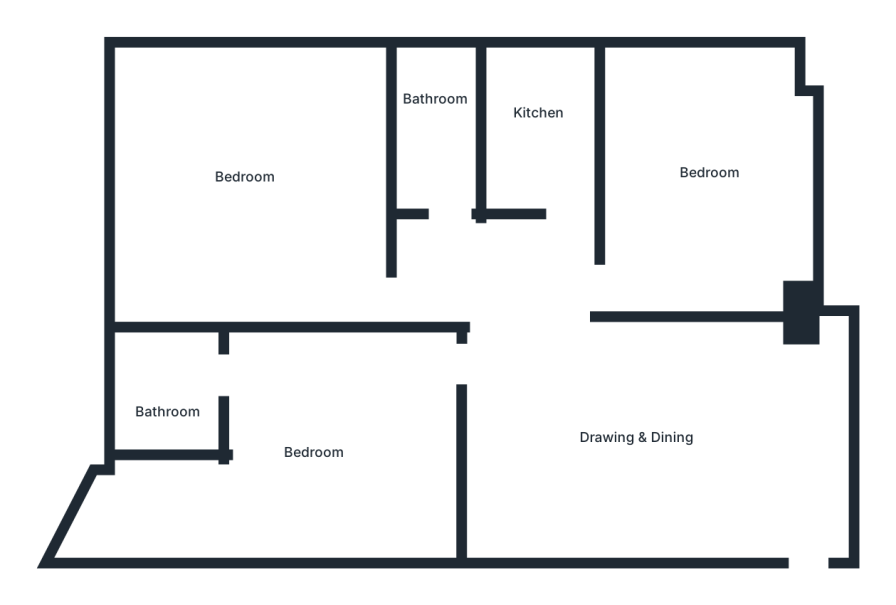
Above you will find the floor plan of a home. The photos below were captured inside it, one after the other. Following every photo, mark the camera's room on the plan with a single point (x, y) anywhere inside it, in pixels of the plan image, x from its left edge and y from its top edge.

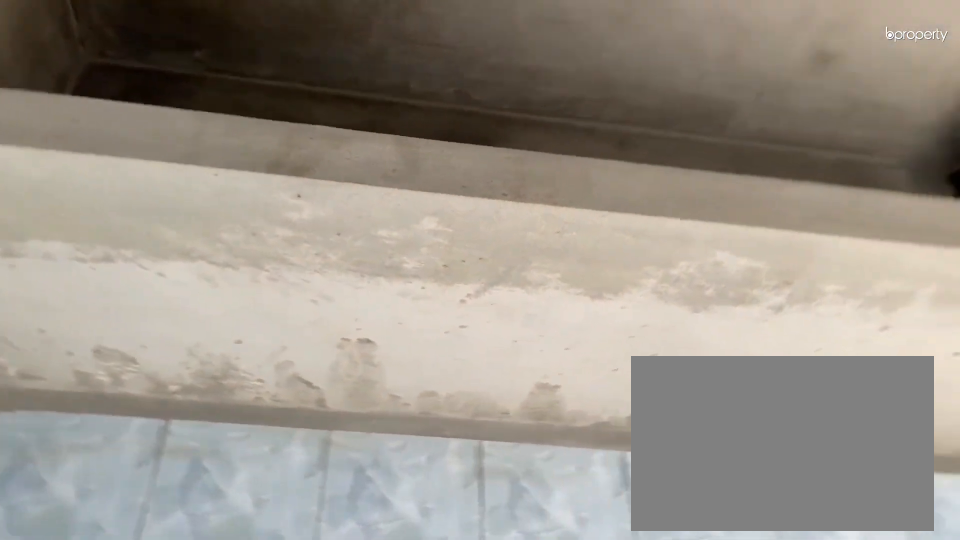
(528, 123)
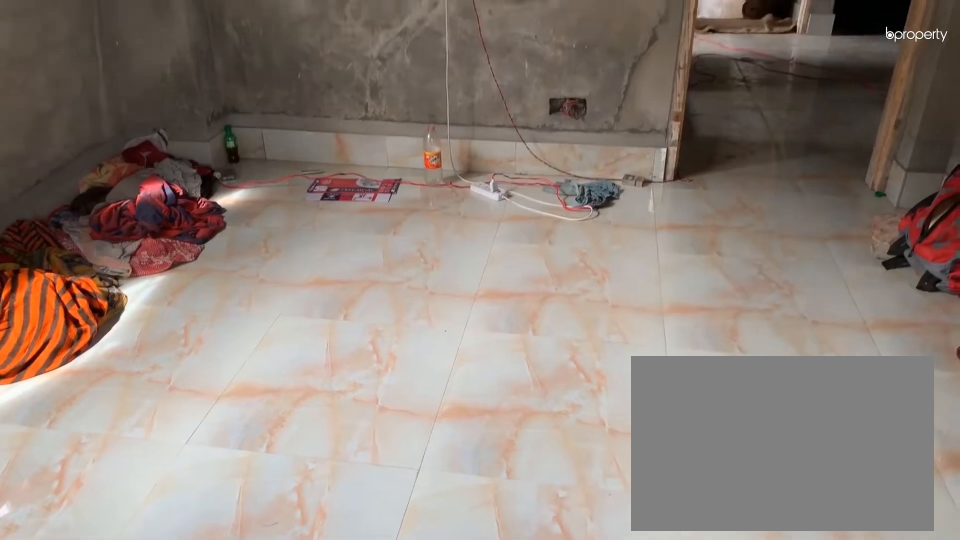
(246, 171)
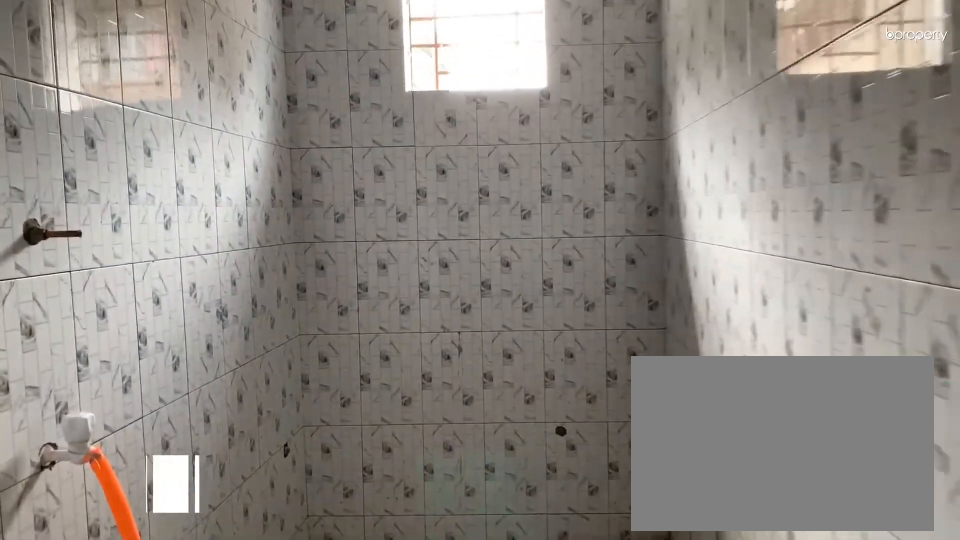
(433, 111)
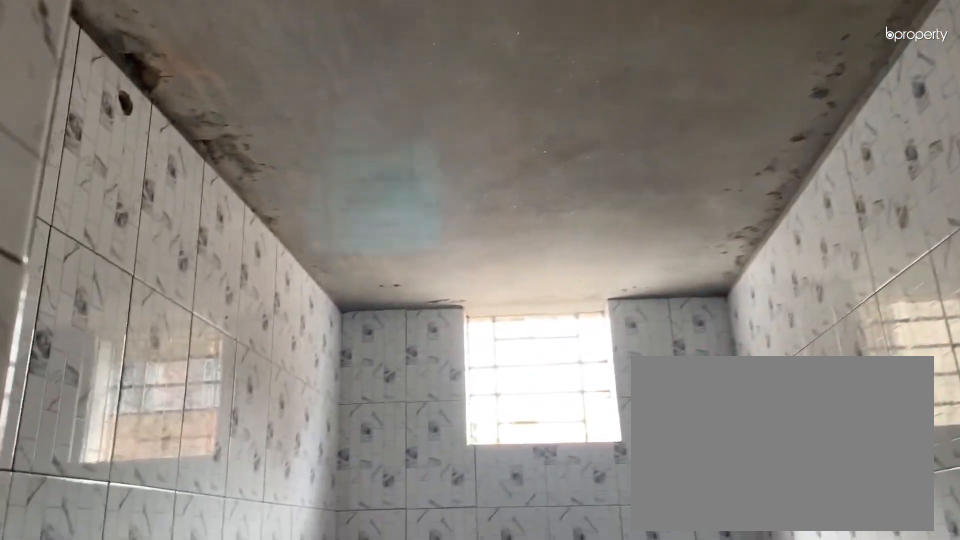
(434, 112)
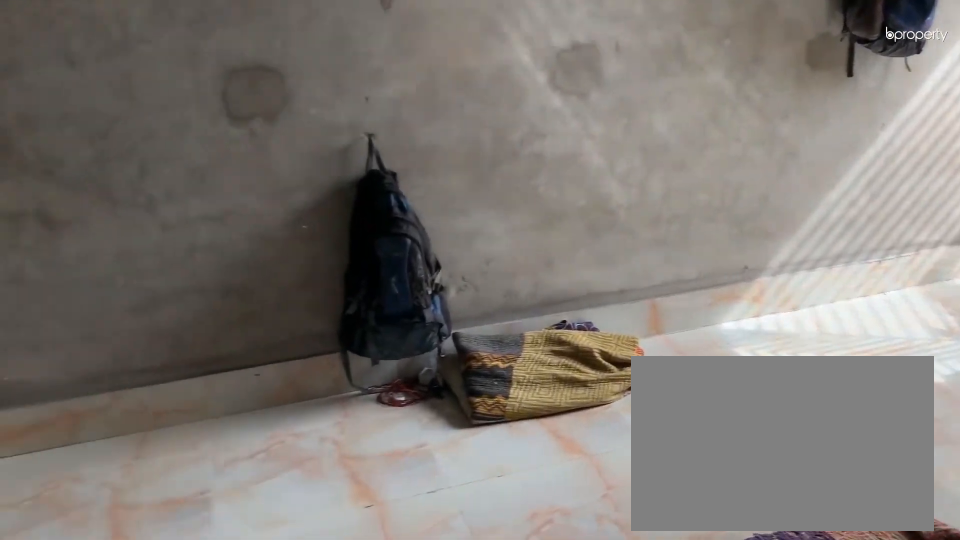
(325, 440)
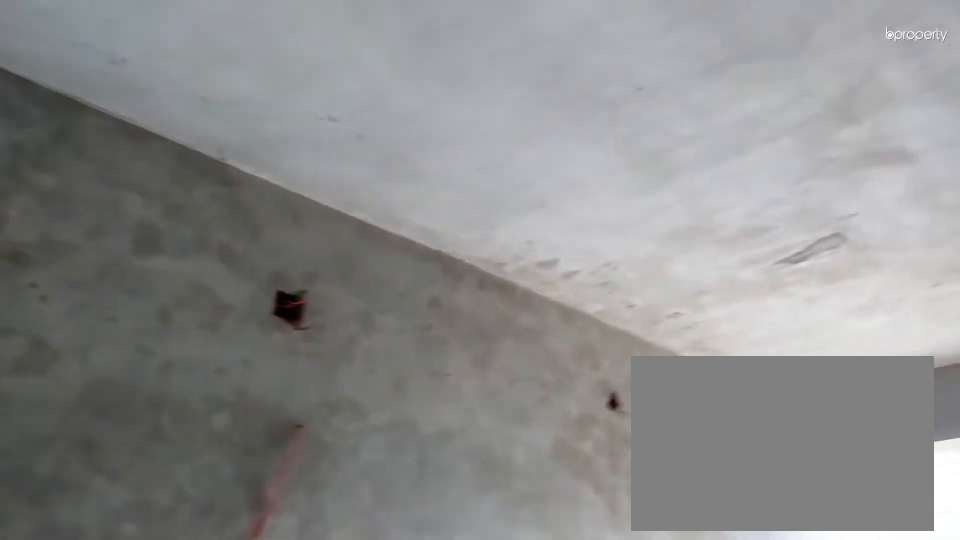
(325, 440)
